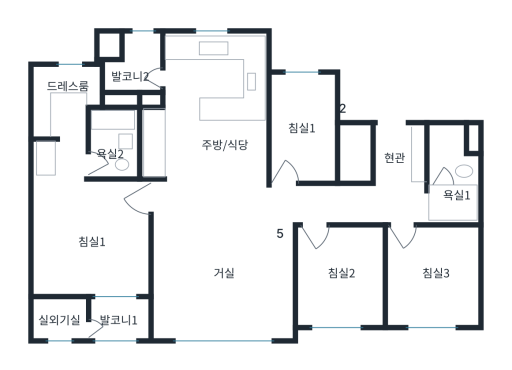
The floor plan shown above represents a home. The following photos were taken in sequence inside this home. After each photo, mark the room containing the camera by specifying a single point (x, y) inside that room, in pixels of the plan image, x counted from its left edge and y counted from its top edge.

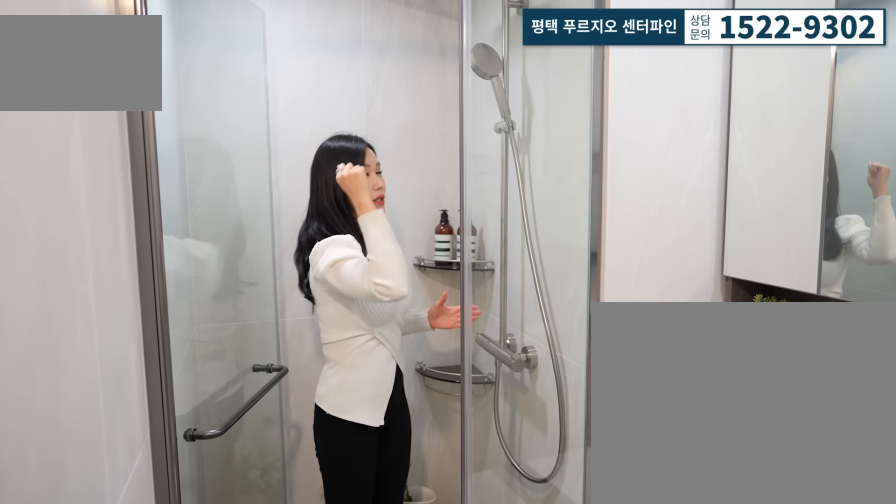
(463, 203)
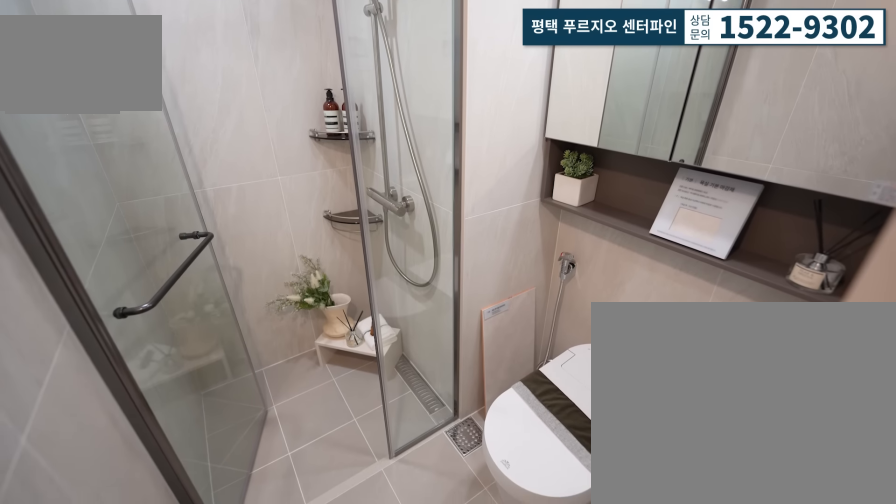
(445, 190)
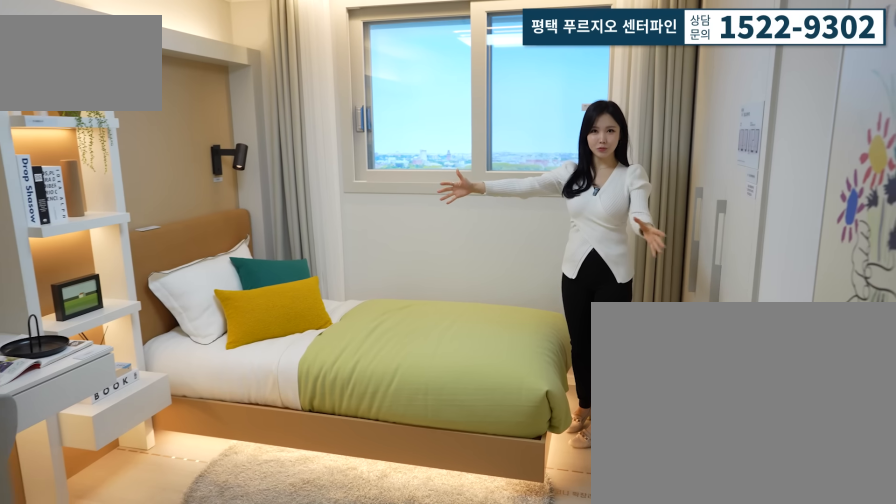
(434, 278)
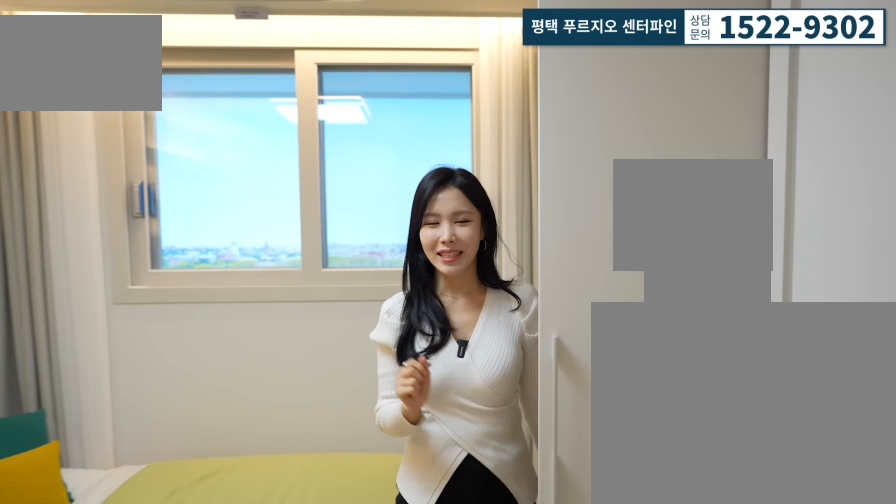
(434, 278)
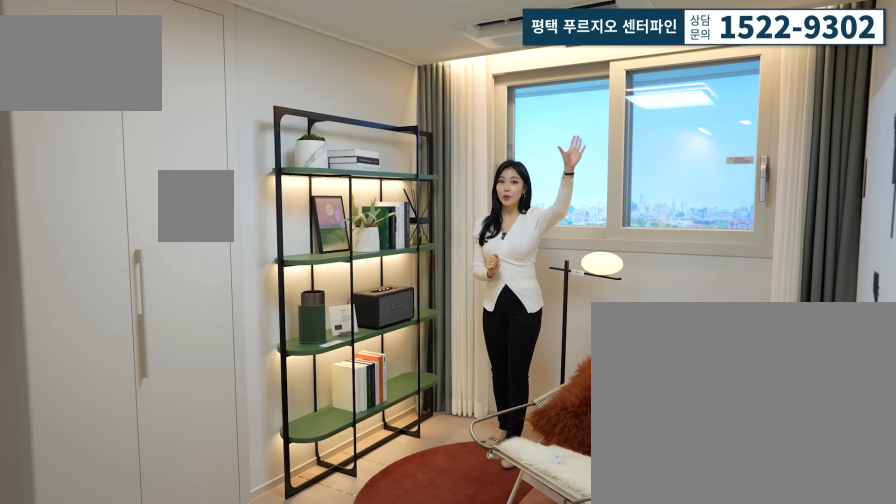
(343, 288)
